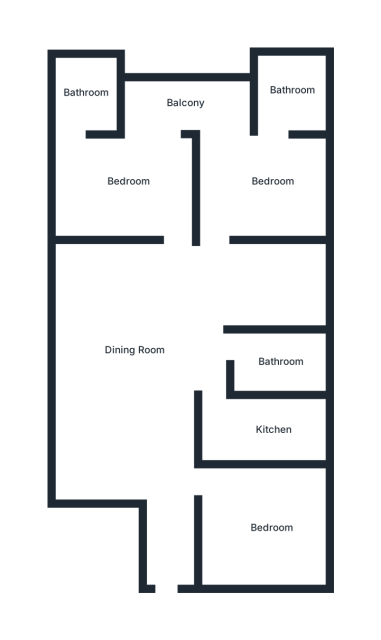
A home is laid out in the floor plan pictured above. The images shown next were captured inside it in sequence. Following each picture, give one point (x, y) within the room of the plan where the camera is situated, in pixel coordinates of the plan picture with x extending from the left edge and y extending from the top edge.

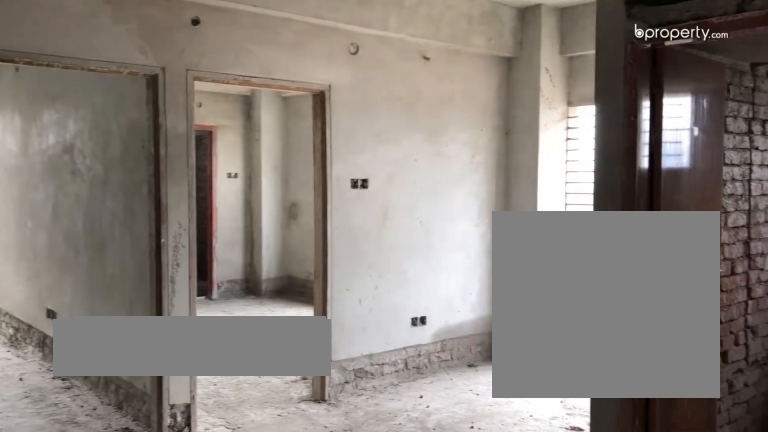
(136, 351)
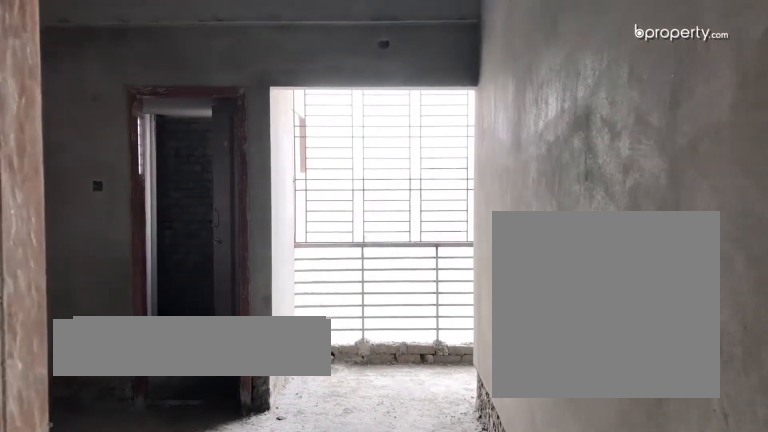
(129, 182)
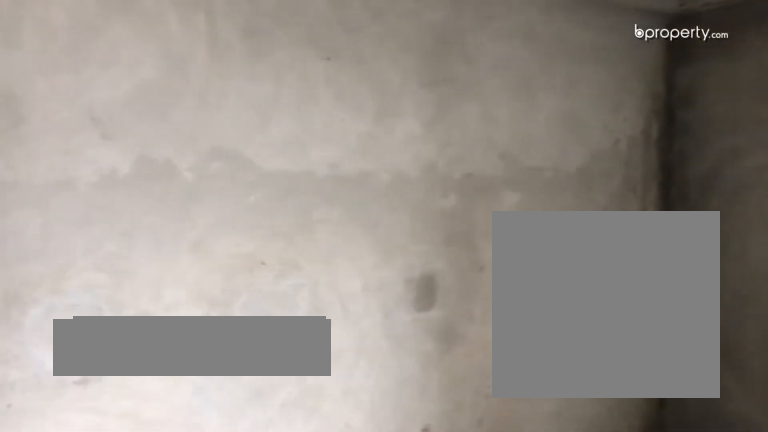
(129, 182)
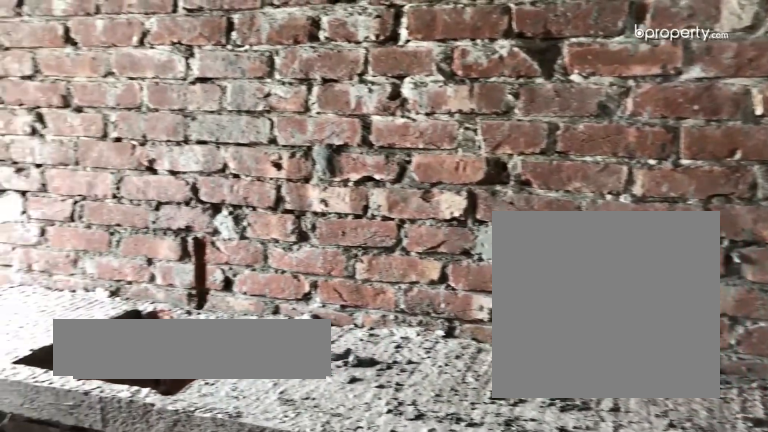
(276, 427)
